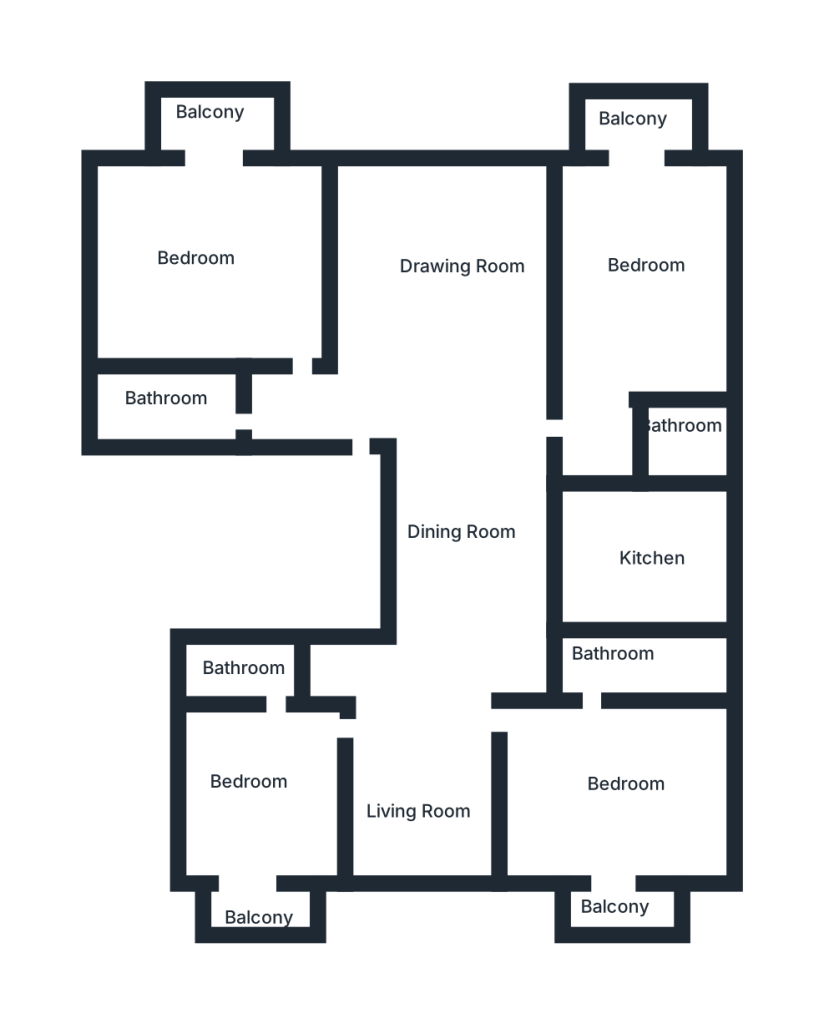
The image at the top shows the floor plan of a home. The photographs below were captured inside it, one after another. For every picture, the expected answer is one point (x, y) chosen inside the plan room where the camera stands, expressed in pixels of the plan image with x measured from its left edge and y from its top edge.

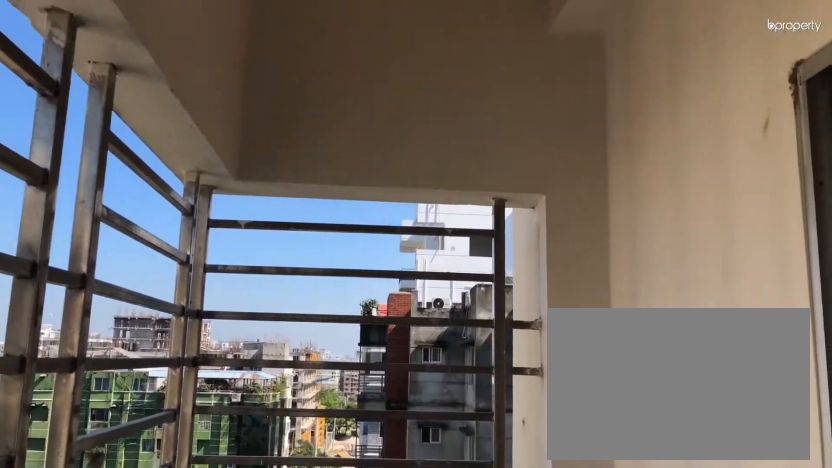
(262, 899)
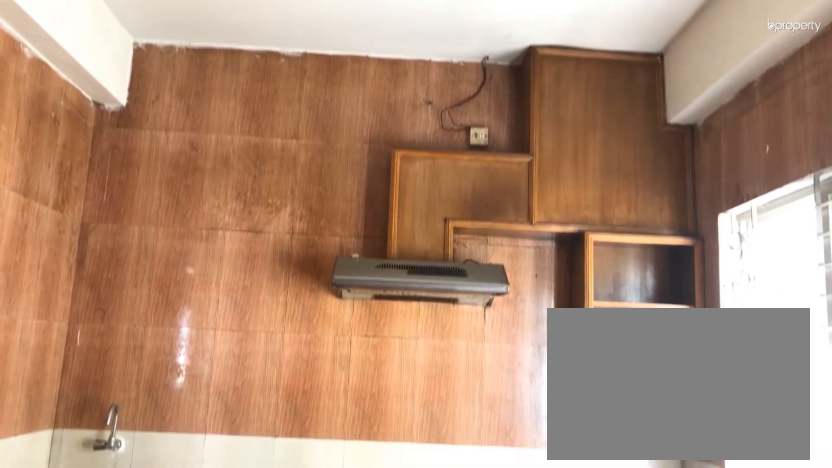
(637, 571)
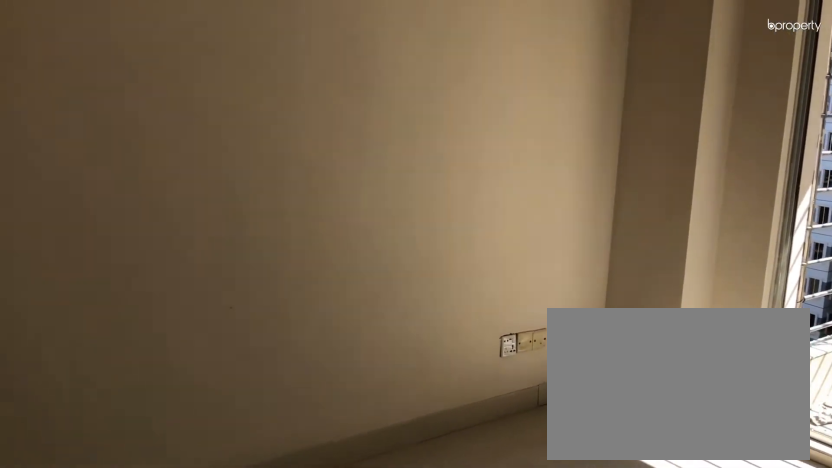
(628, 289)
